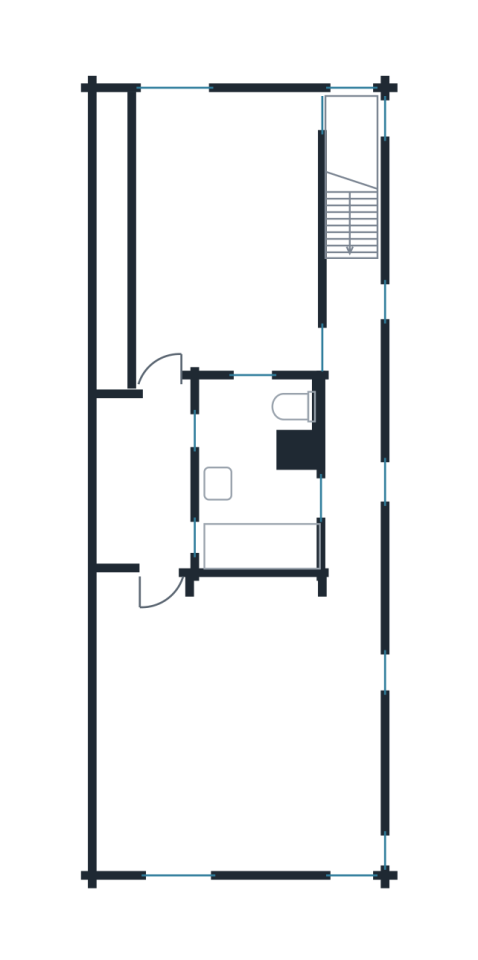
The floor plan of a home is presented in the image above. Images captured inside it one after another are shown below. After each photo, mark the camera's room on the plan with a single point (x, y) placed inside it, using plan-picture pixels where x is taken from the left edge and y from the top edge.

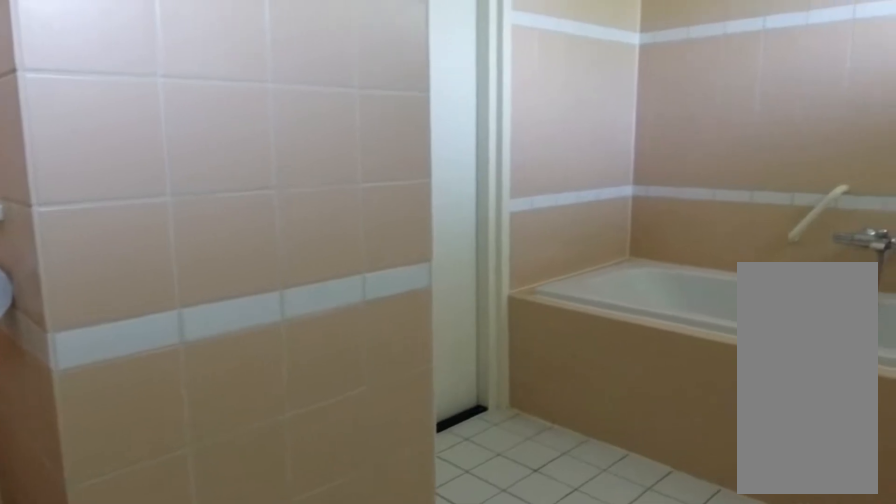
(257, 455)
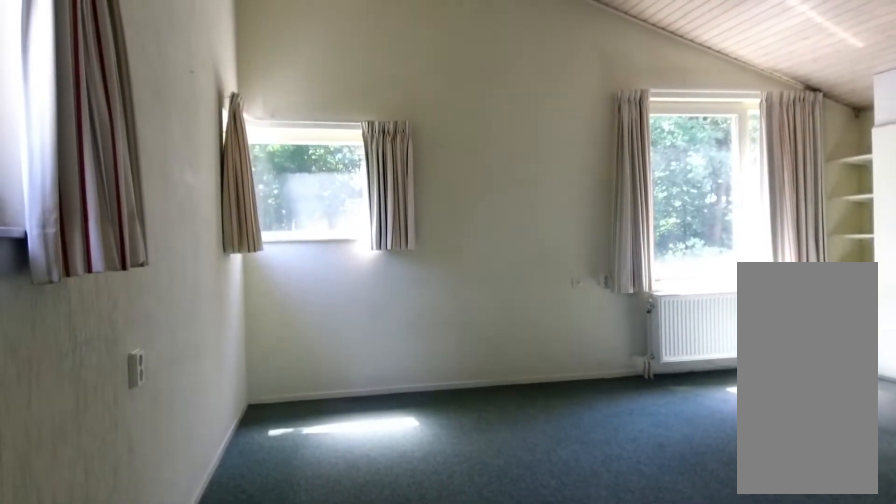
(240, 723)
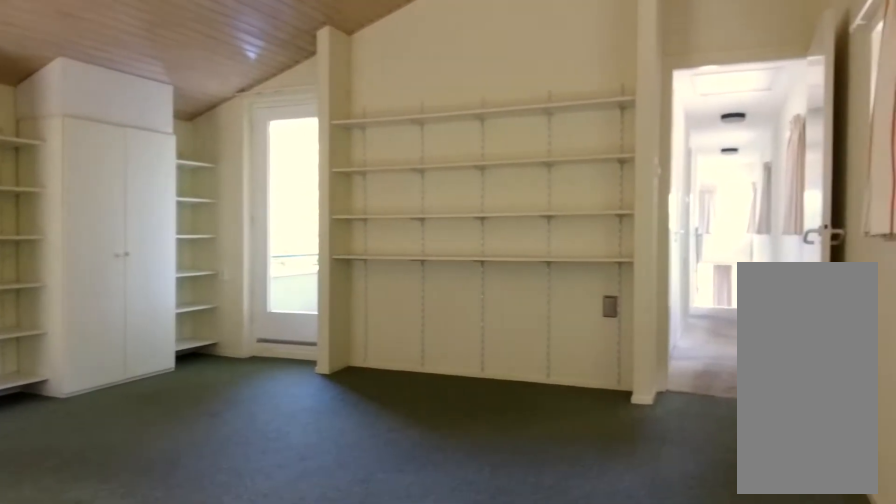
(240, 723)
